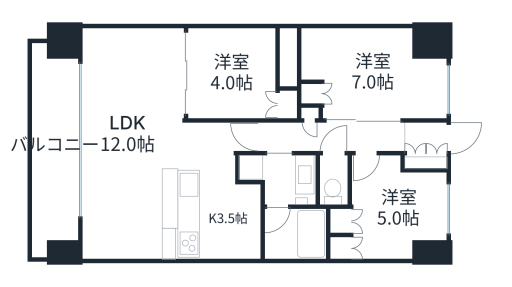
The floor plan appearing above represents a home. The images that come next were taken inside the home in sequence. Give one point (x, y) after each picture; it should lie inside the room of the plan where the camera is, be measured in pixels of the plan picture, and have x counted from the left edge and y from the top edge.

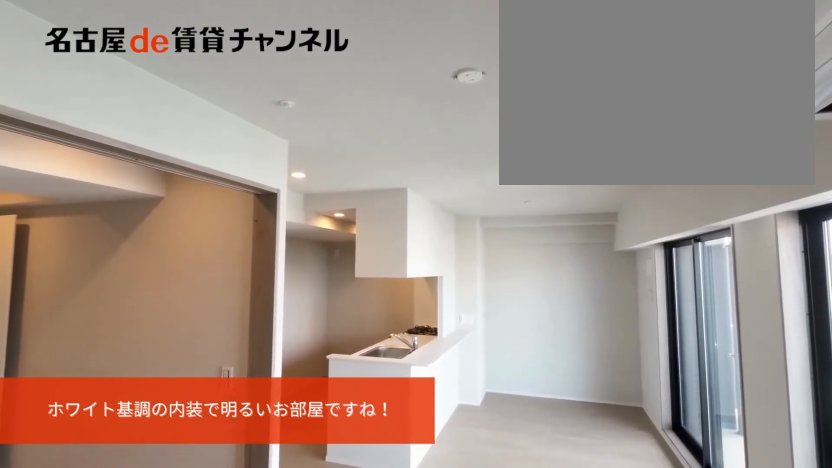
(128, 136)
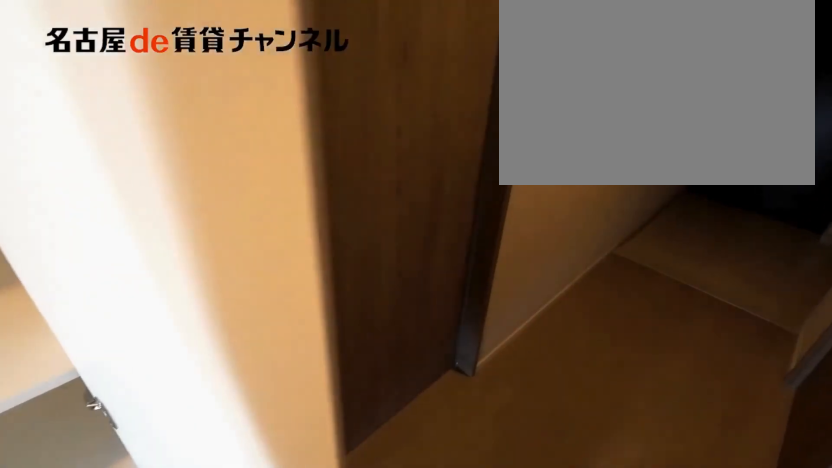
(308, 113)
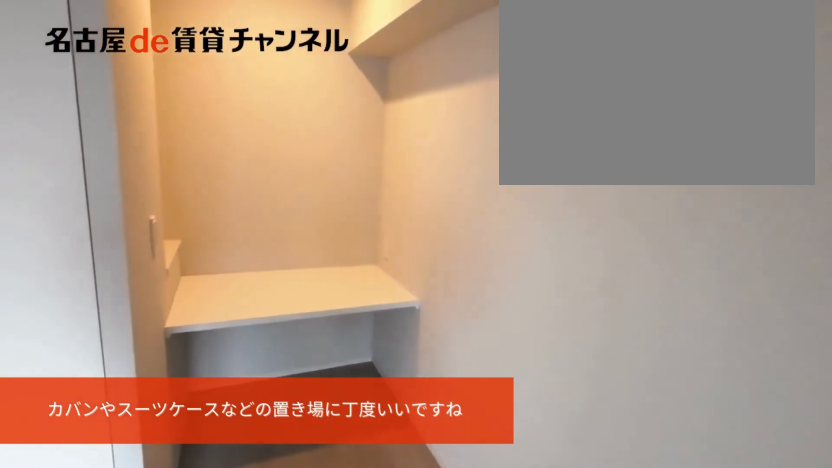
(372, 72)
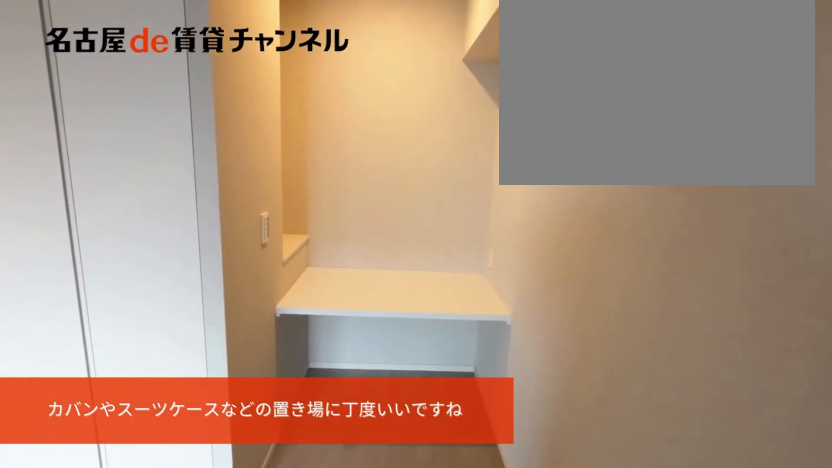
(372, 72)
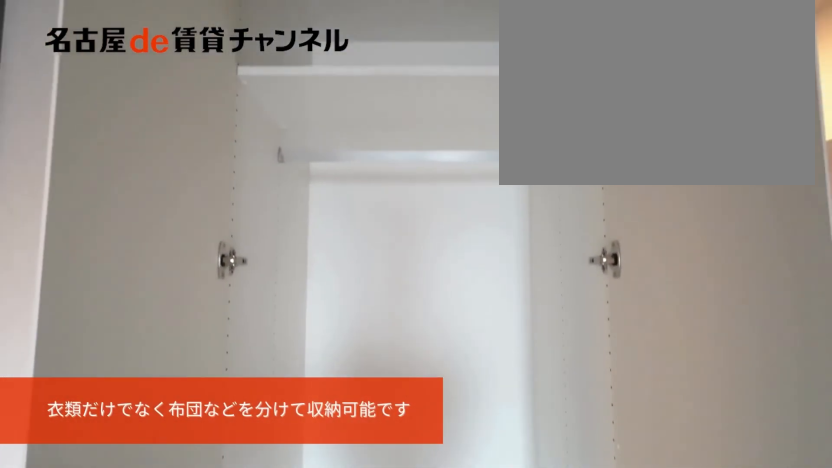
(309, 93)
